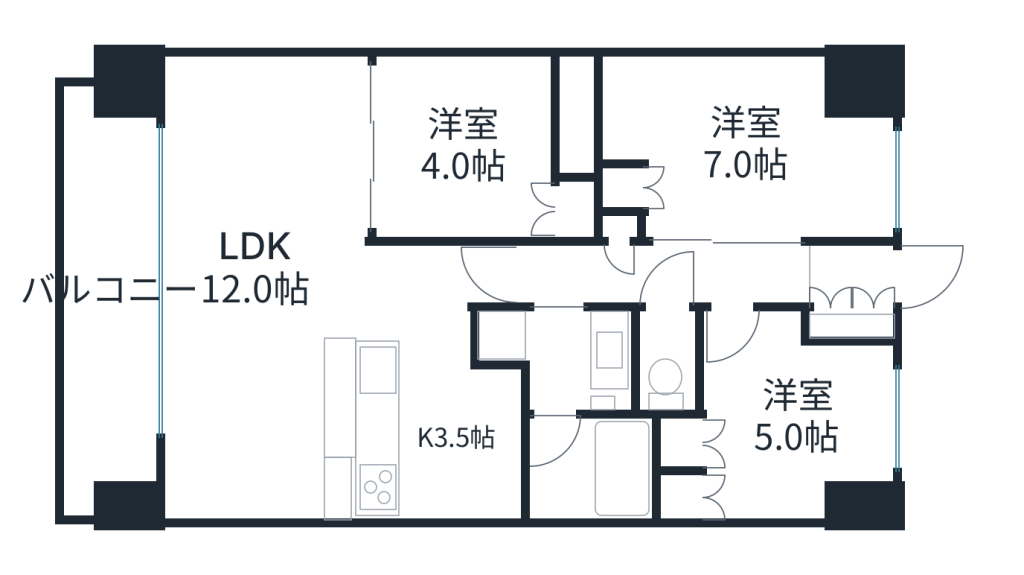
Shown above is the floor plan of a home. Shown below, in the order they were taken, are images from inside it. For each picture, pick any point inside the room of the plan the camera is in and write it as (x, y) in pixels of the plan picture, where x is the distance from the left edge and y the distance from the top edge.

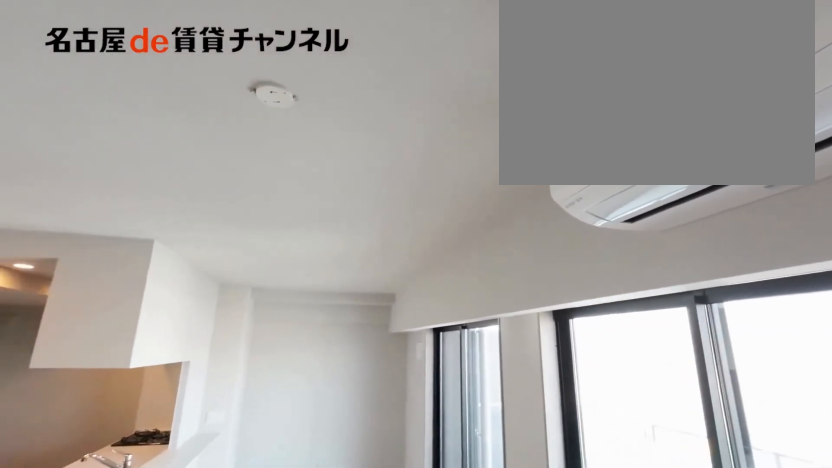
(257, 274)
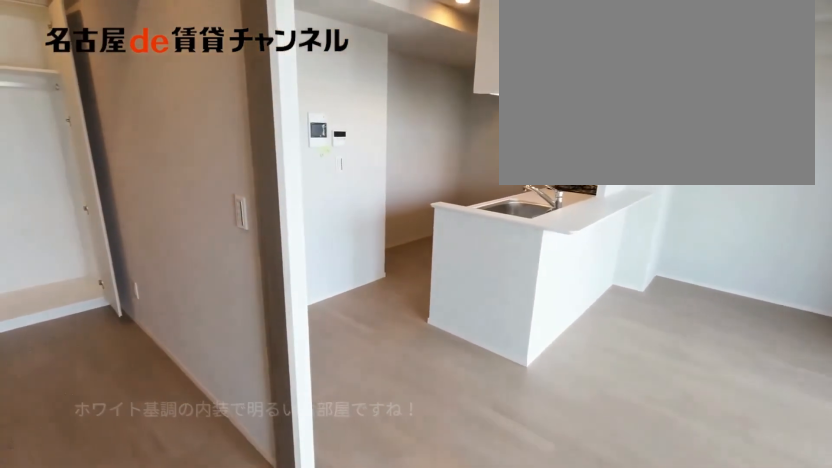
(257, 274)
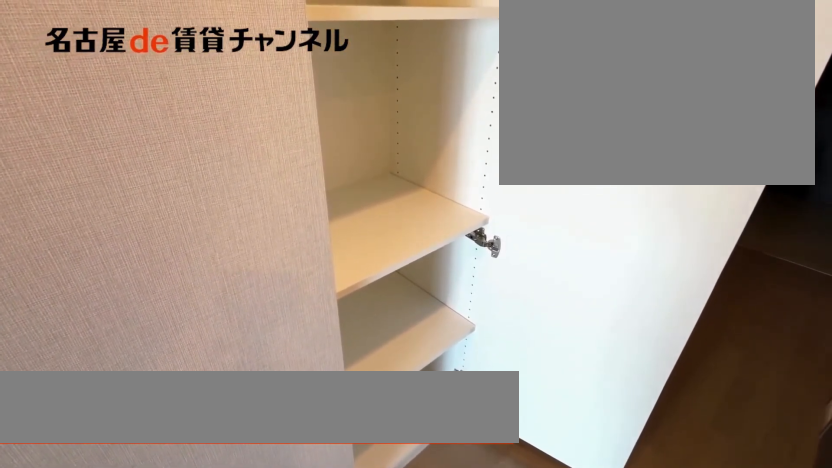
(617, 227)
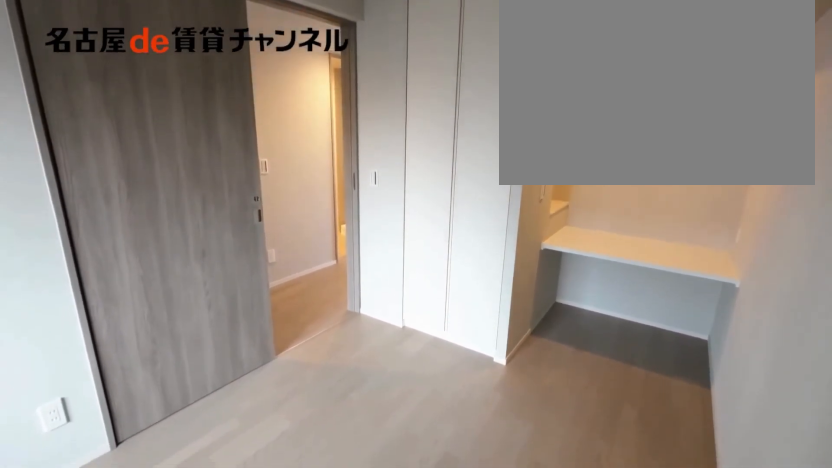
(745, 144)
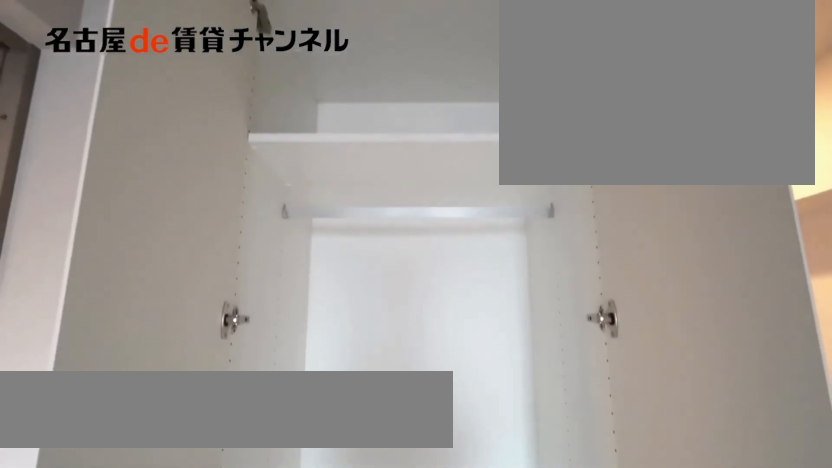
(619, 187)
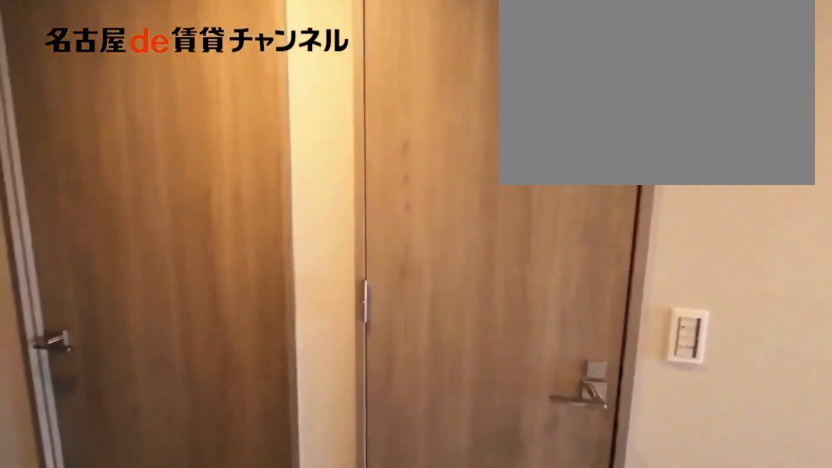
(852, 275)
